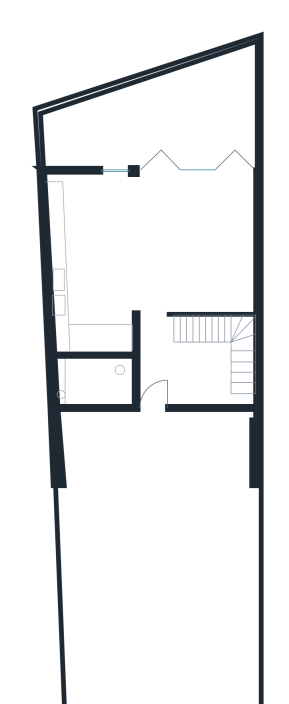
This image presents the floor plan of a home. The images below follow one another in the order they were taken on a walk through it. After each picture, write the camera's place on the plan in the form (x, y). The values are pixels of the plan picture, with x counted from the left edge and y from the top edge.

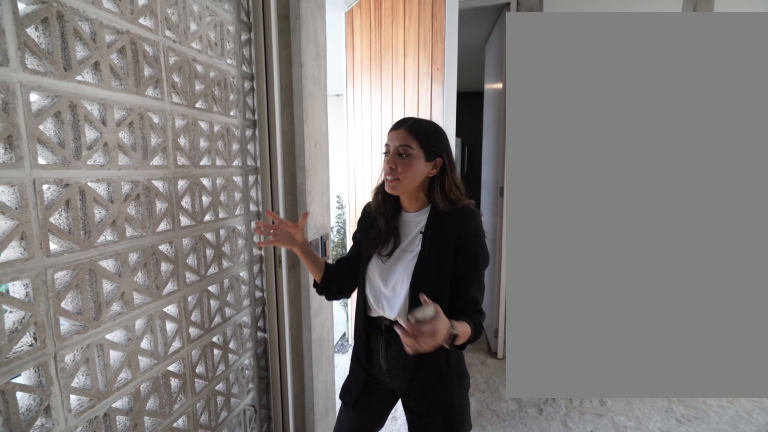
(206, 396)
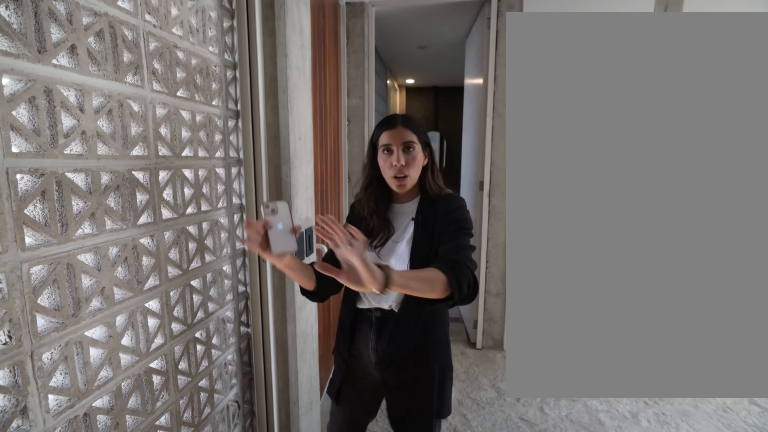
(206, 396)
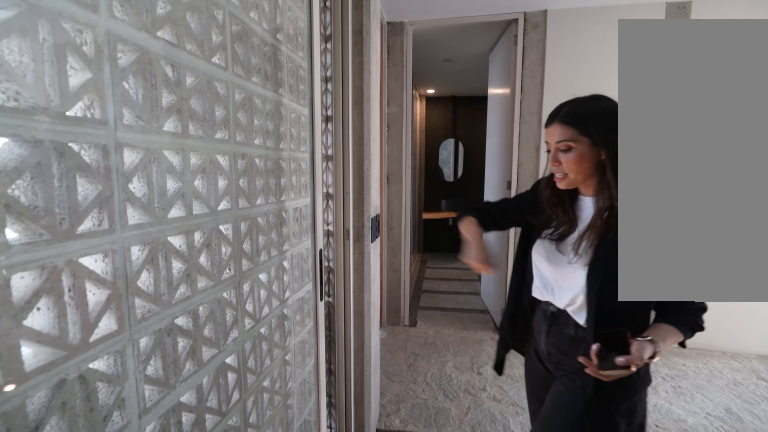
(206, 396)
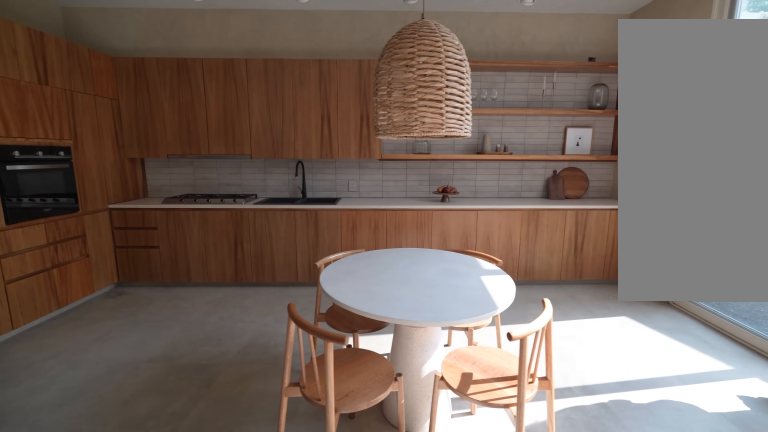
(152, 209)
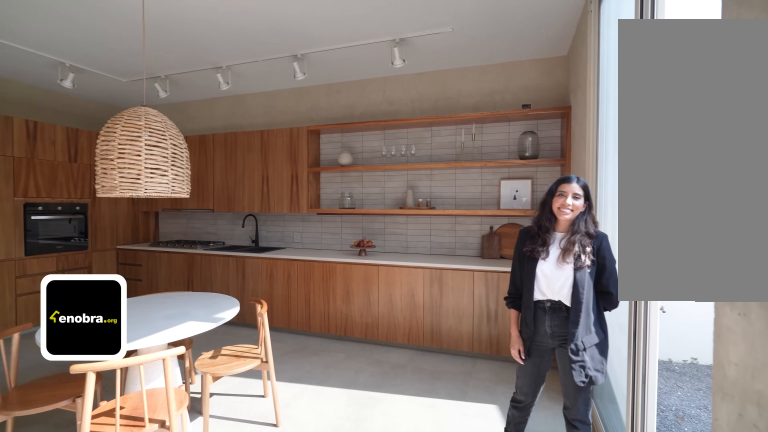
(162, 219)
